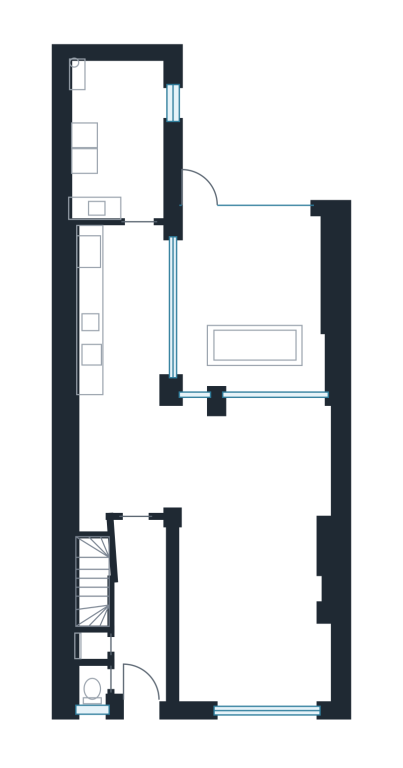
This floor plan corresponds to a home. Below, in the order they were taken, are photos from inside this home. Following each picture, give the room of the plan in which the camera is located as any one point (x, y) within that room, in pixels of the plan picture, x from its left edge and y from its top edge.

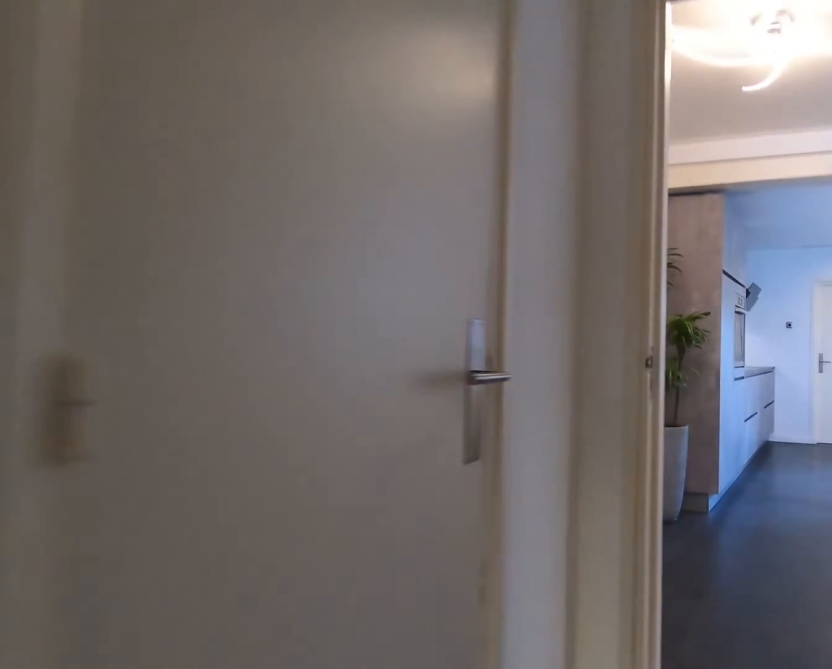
(140, 608)
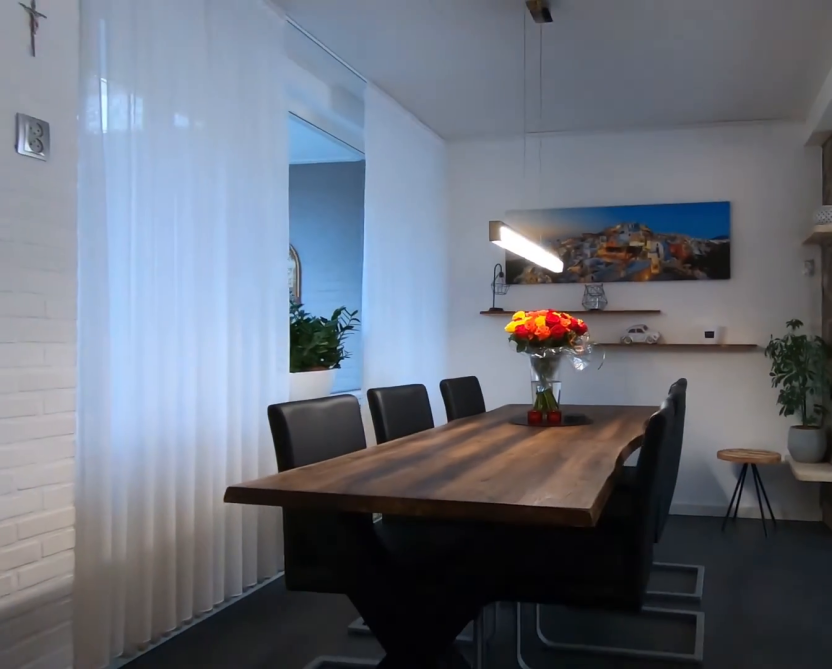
(204, 457)
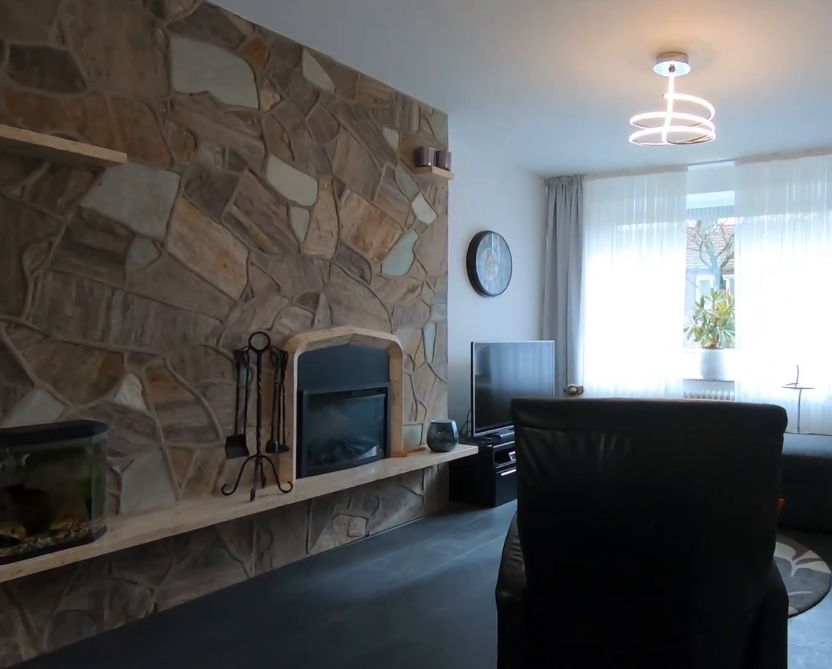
(204, 457)
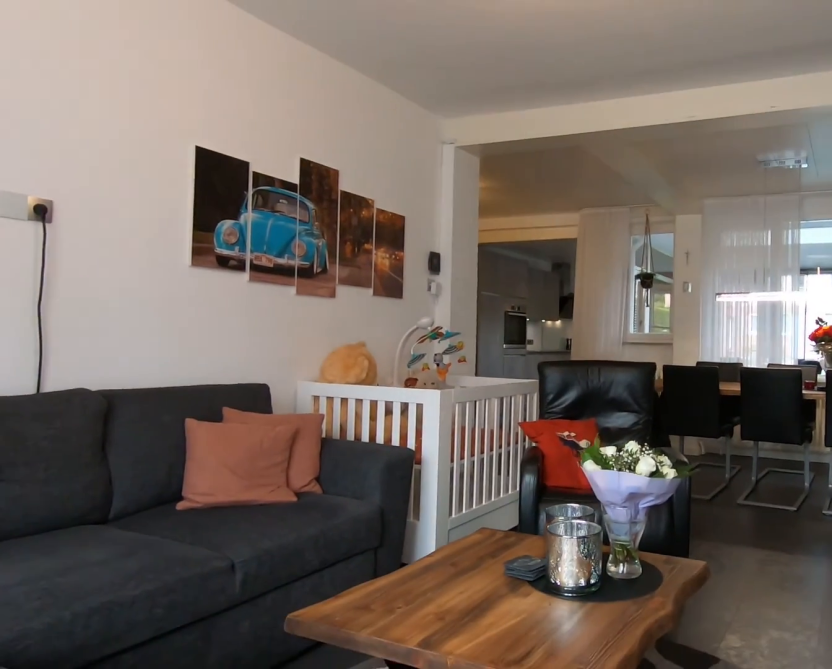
(251, 613)
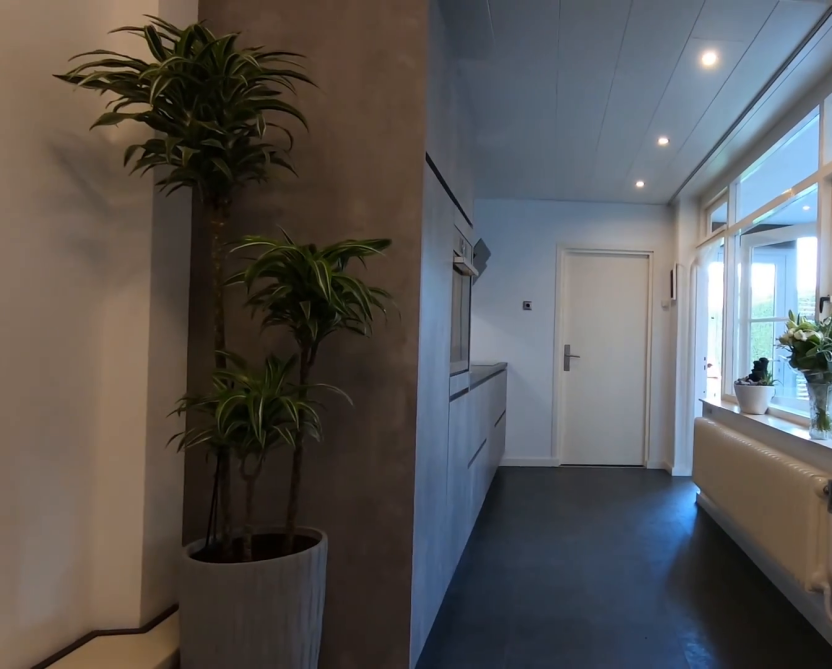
(204, 457)
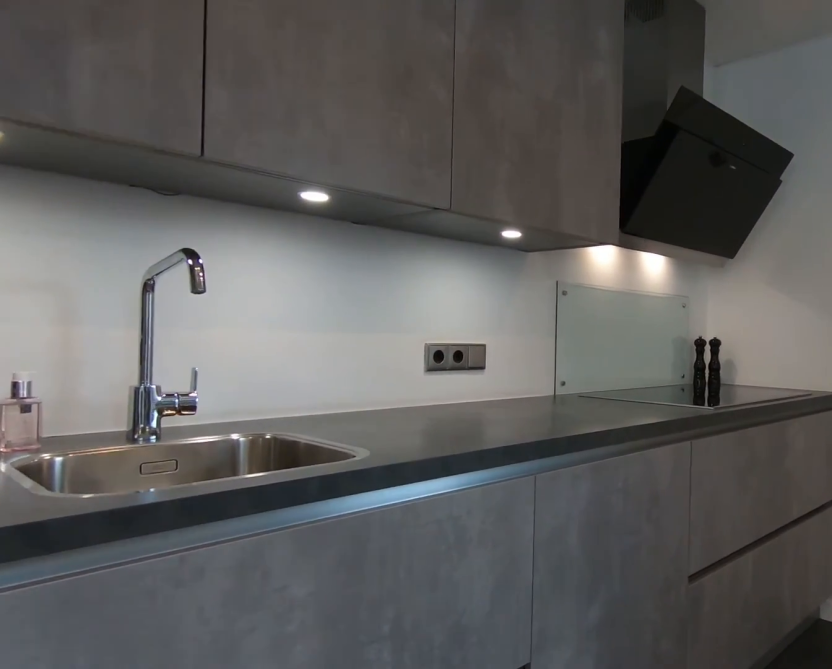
(132, 311)
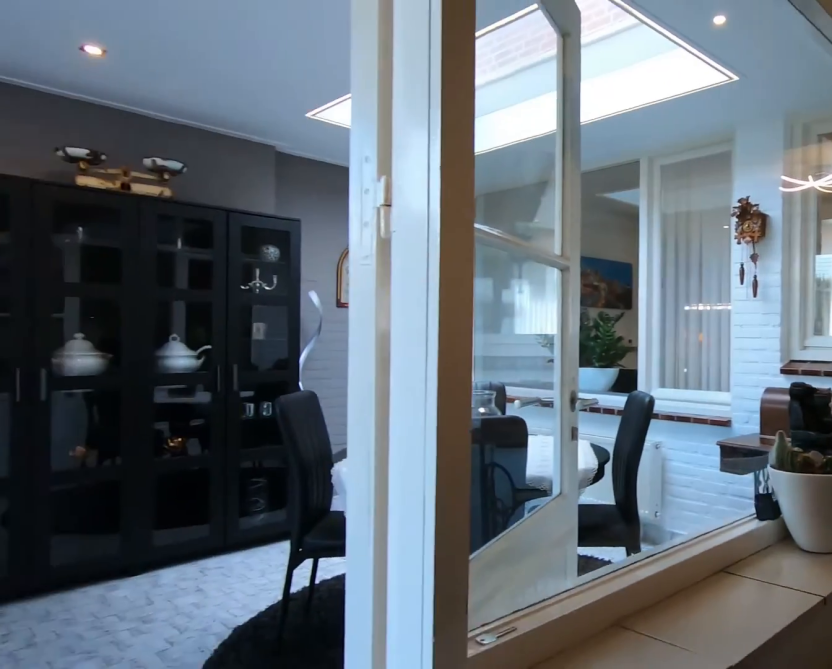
(132, 311)
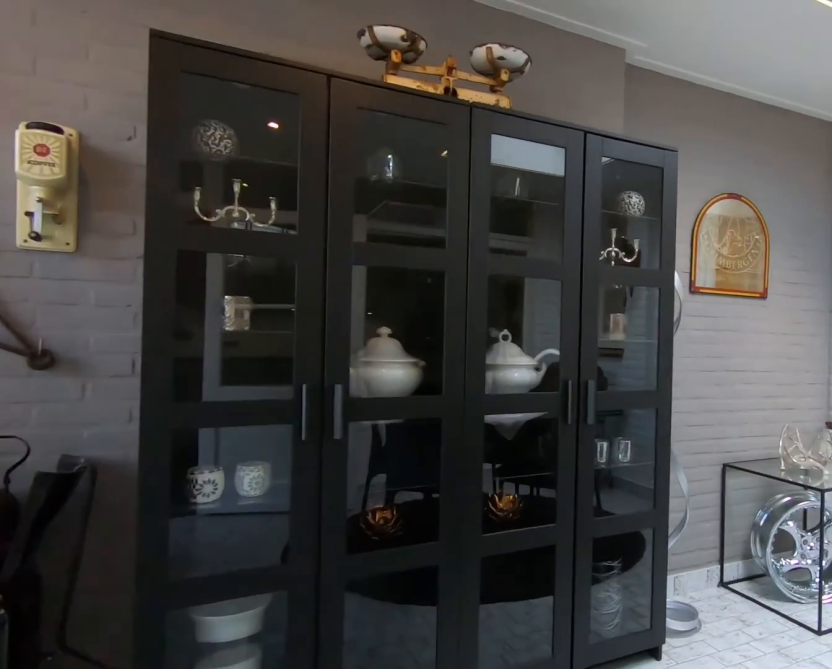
(251, 298)
